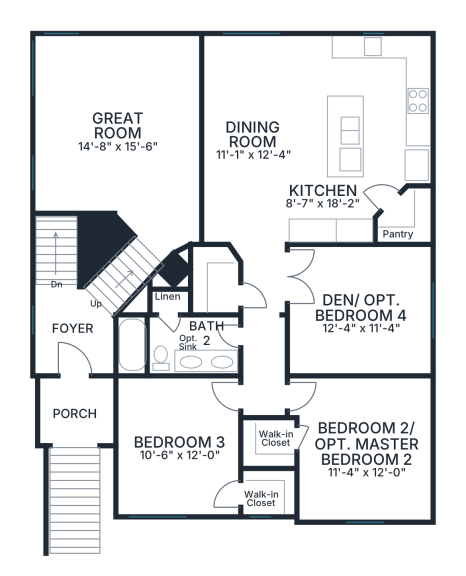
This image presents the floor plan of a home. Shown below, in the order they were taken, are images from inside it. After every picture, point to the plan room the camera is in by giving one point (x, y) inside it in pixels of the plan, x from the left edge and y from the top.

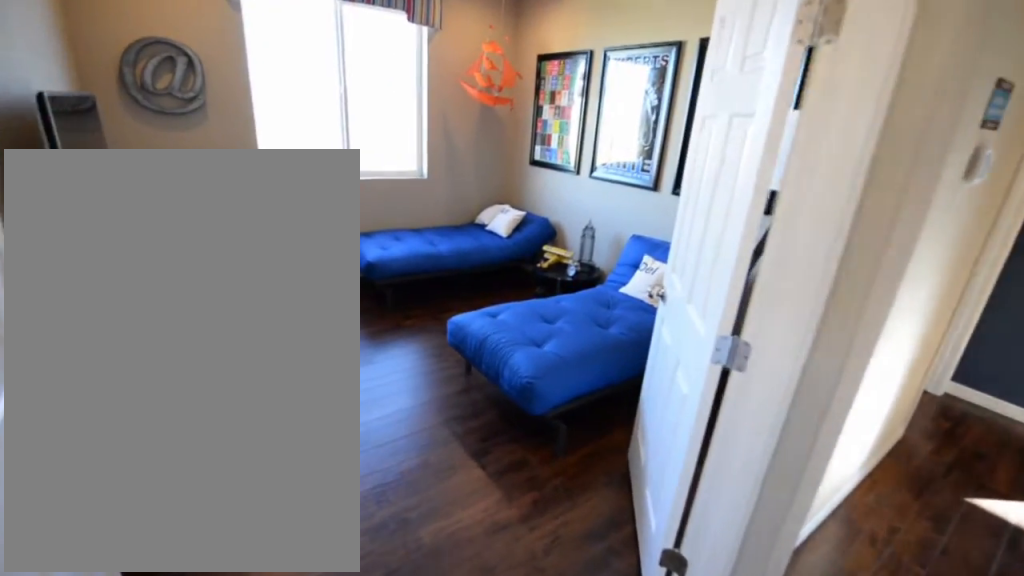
(359, 310)
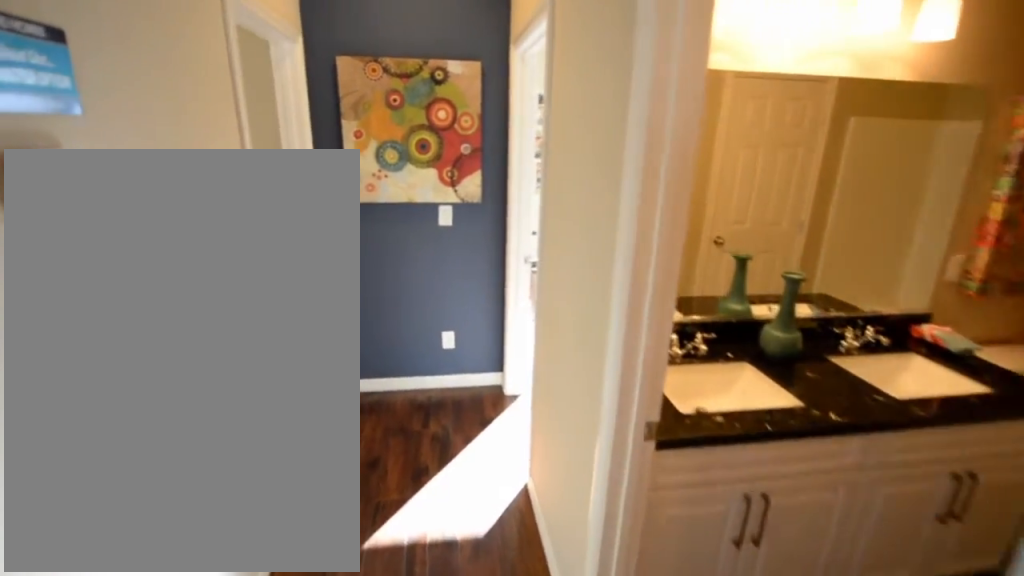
(264, 331)
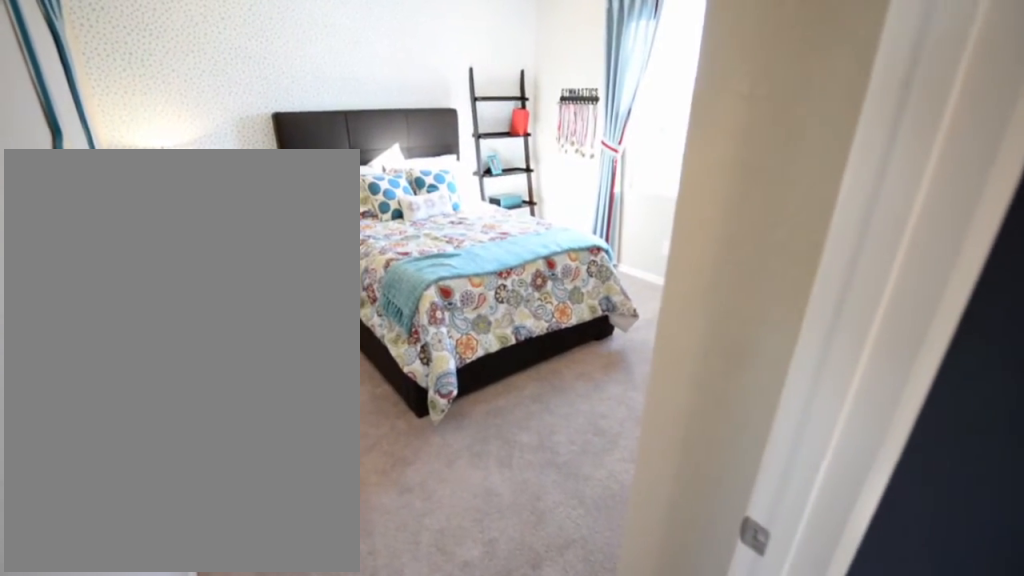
(351, 447)
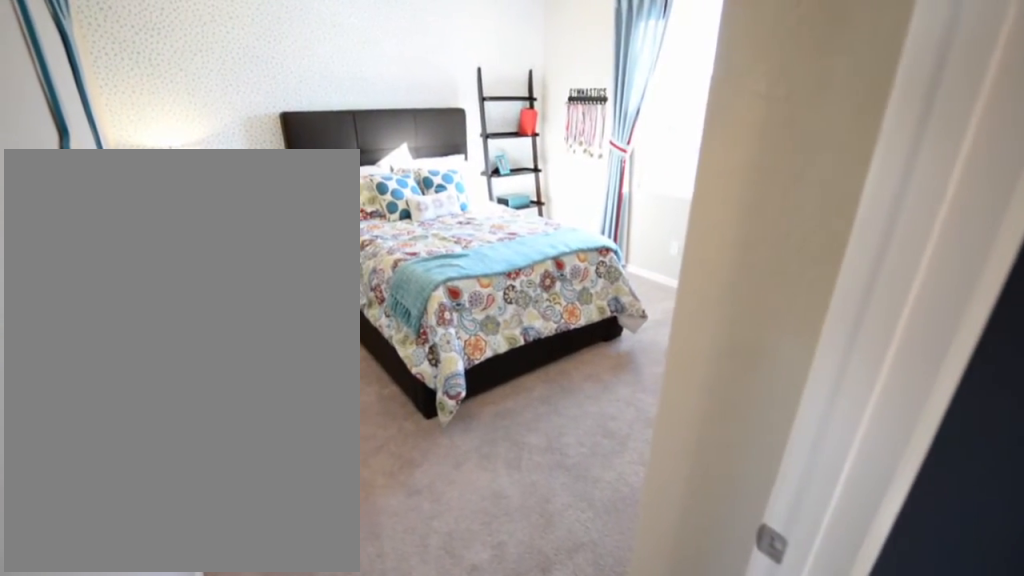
(351, 447)
